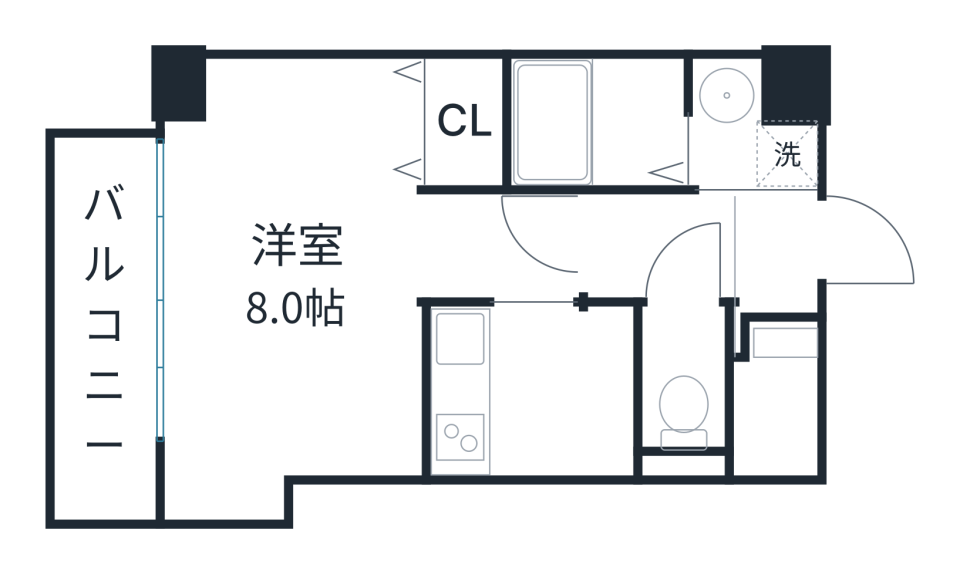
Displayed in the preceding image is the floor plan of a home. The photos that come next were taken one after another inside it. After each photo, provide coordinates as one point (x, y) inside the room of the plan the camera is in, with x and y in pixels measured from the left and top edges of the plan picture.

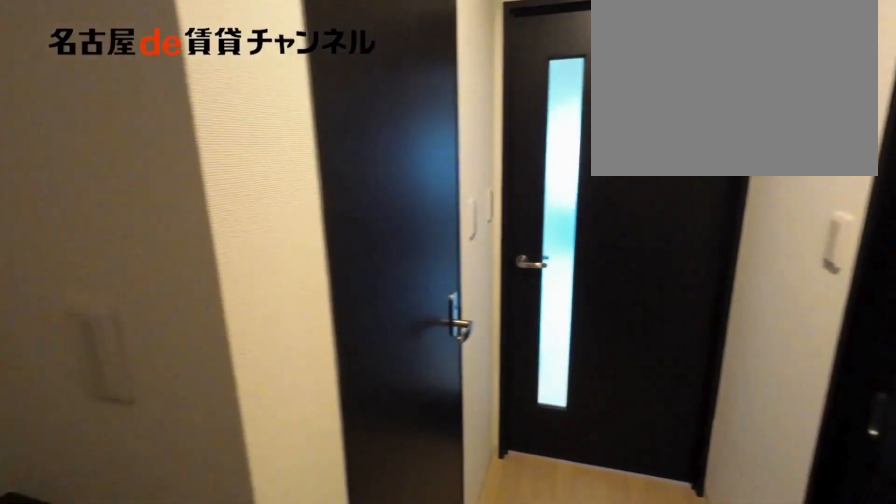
(774, 258)
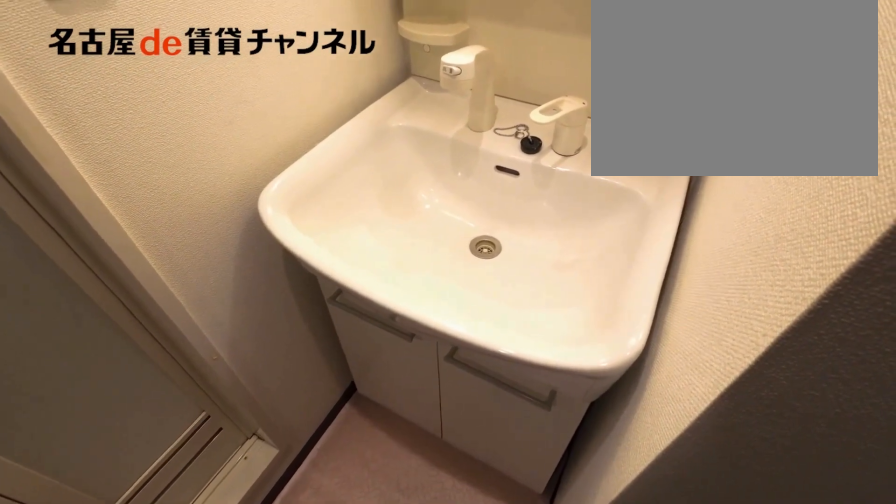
(746, 131)
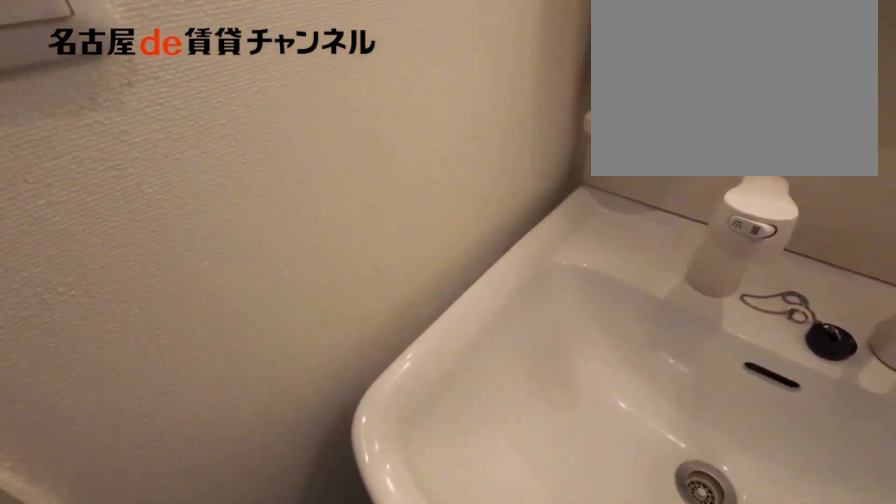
(746, 131)
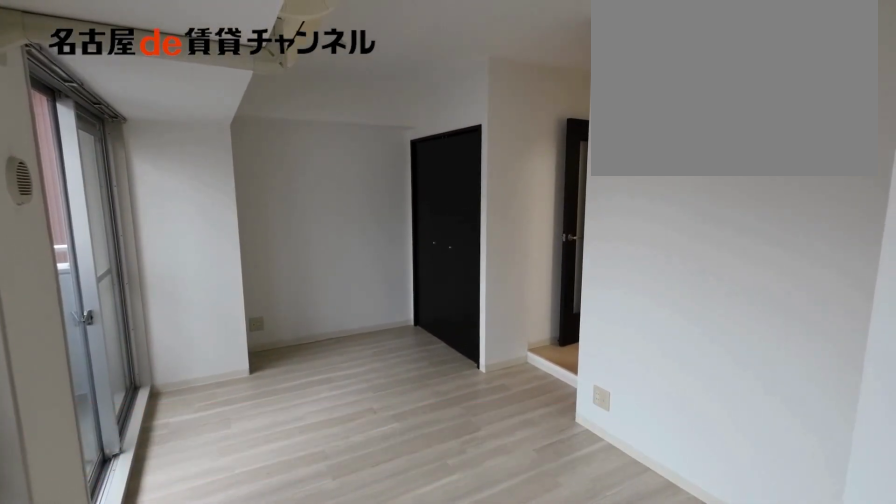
(318, 276)
